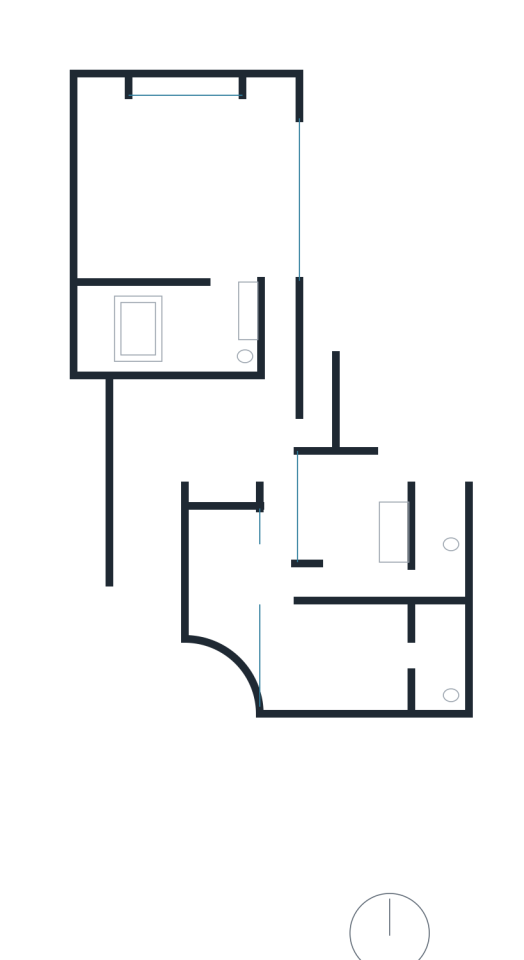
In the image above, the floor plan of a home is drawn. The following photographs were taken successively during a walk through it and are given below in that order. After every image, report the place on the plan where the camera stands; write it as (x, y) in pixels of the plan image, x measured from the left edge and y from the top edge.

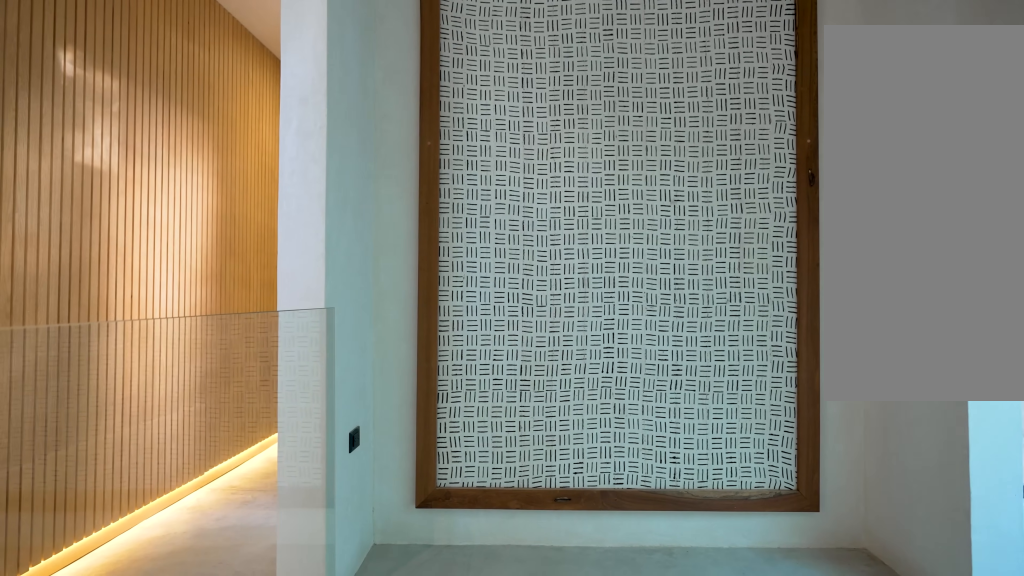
(272, 390)
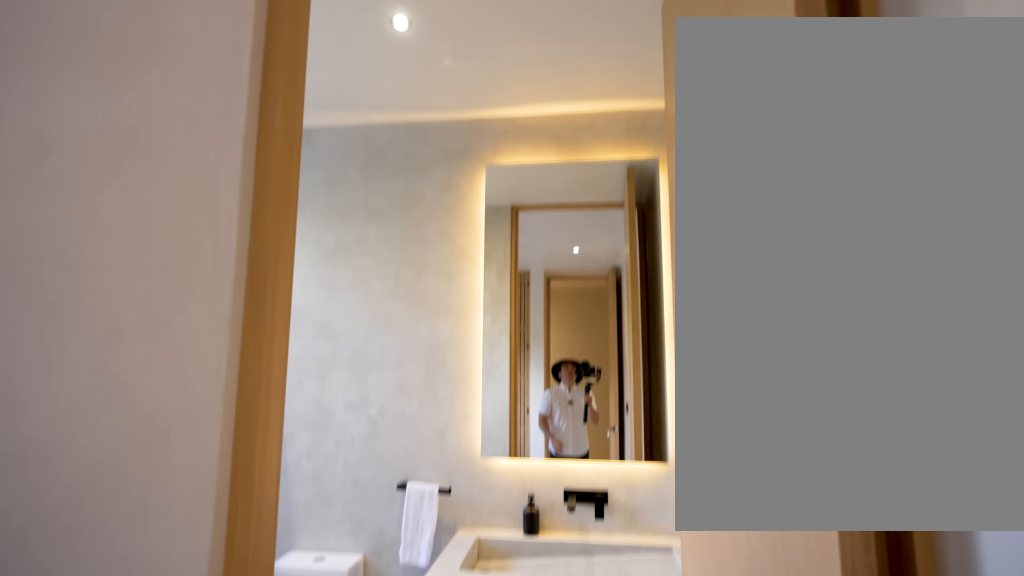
(356, 586)
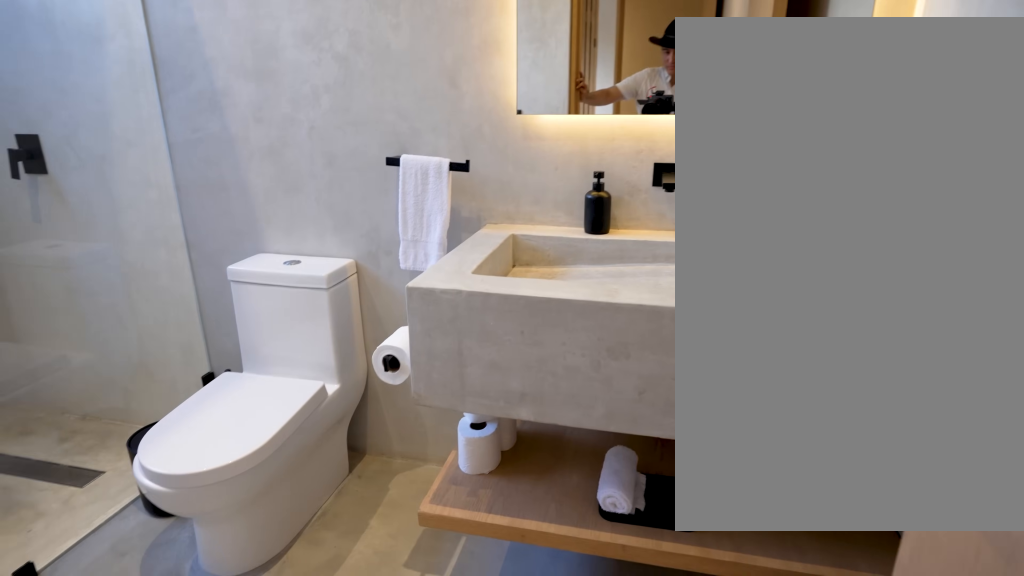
(419, 591)
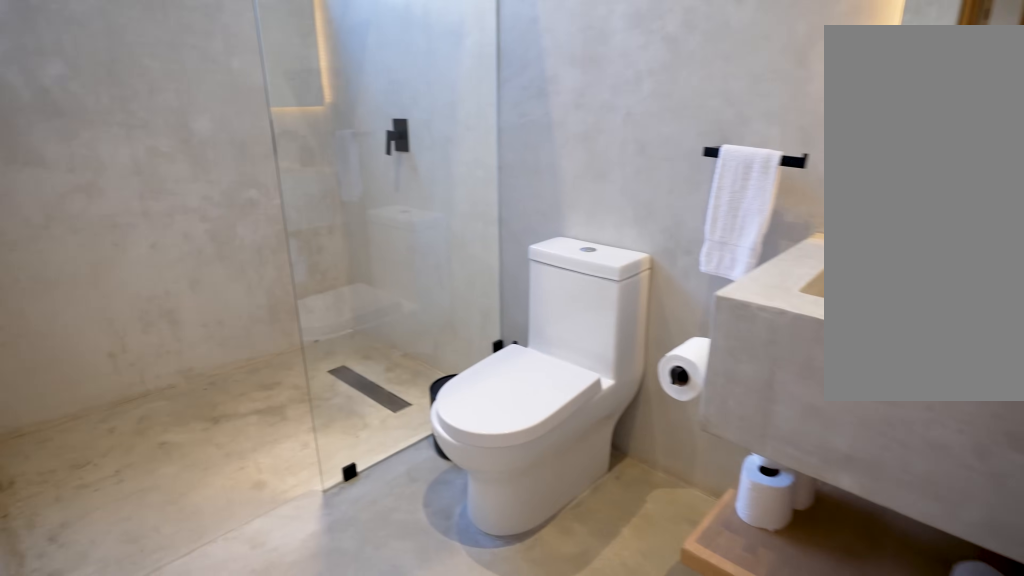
(419, 591)
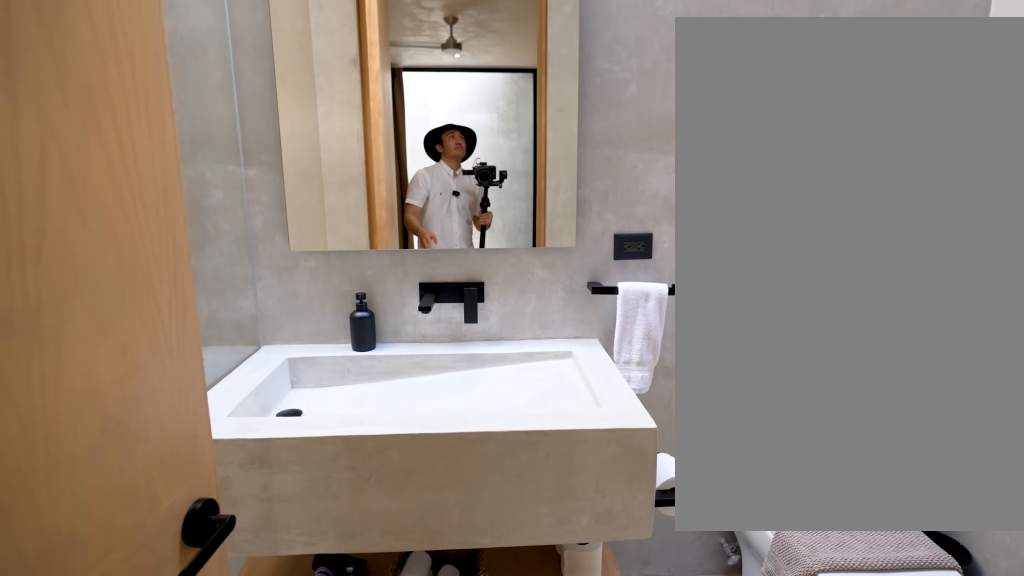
(413, 659)
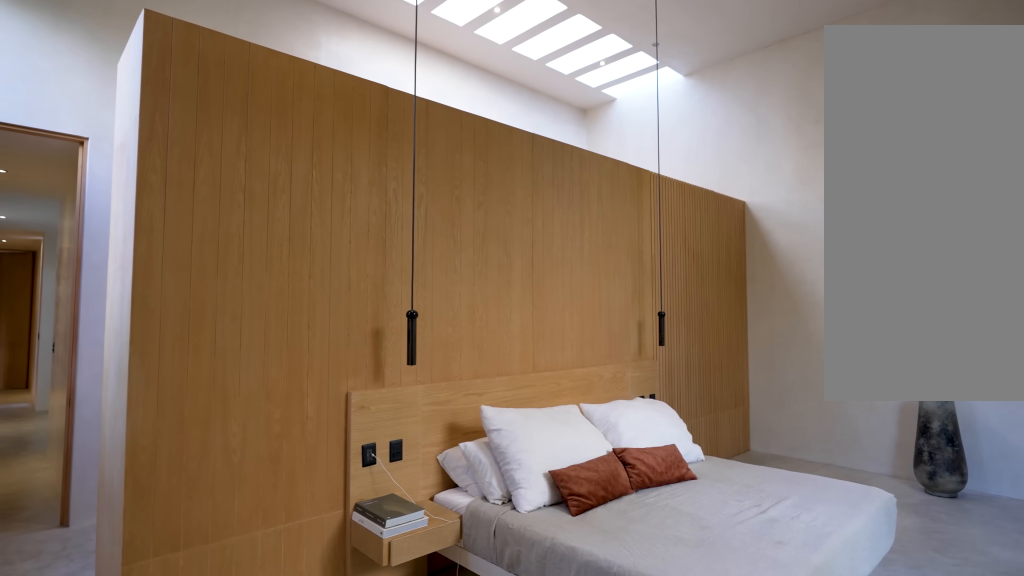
(273, 115)
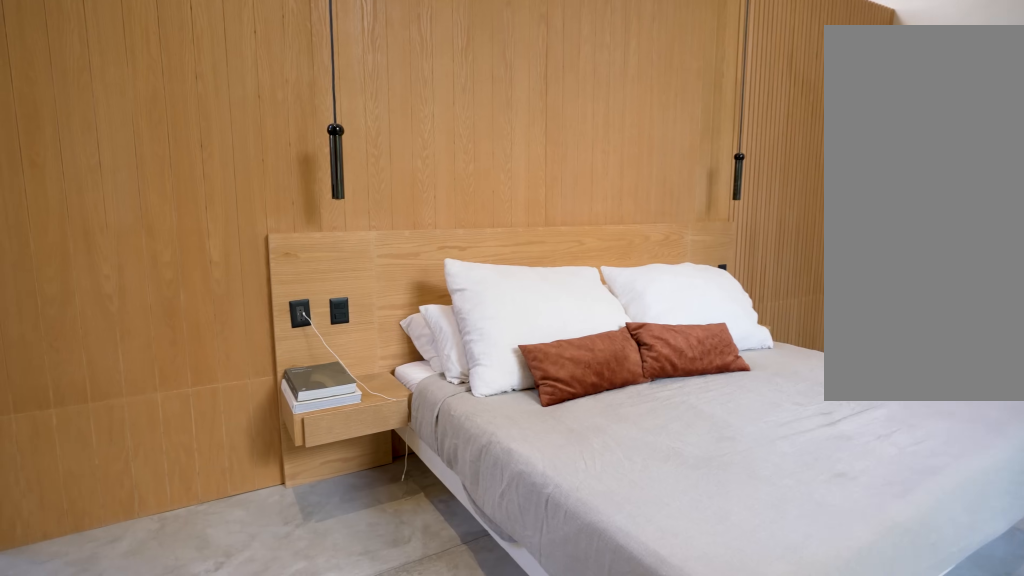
(265, 160)
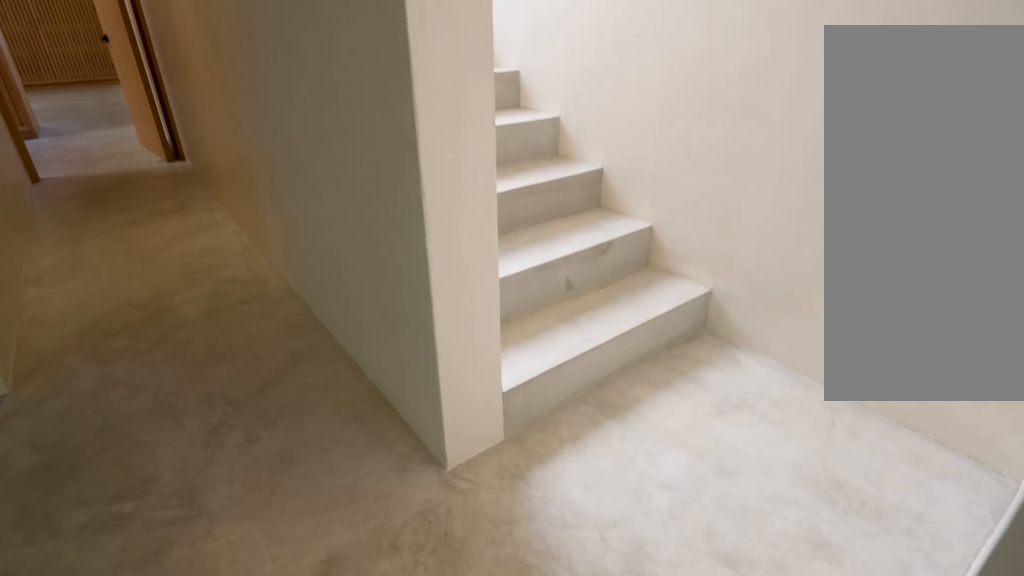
(300, 440)
